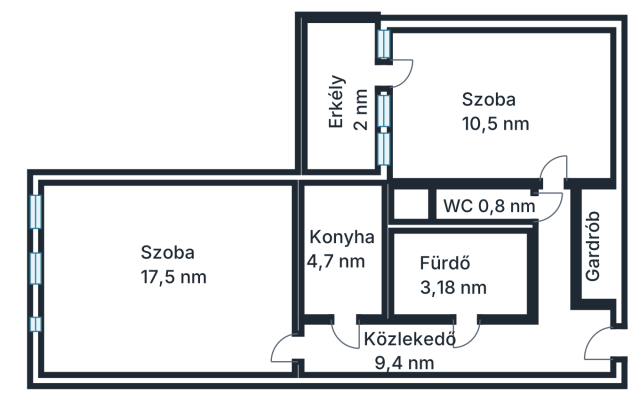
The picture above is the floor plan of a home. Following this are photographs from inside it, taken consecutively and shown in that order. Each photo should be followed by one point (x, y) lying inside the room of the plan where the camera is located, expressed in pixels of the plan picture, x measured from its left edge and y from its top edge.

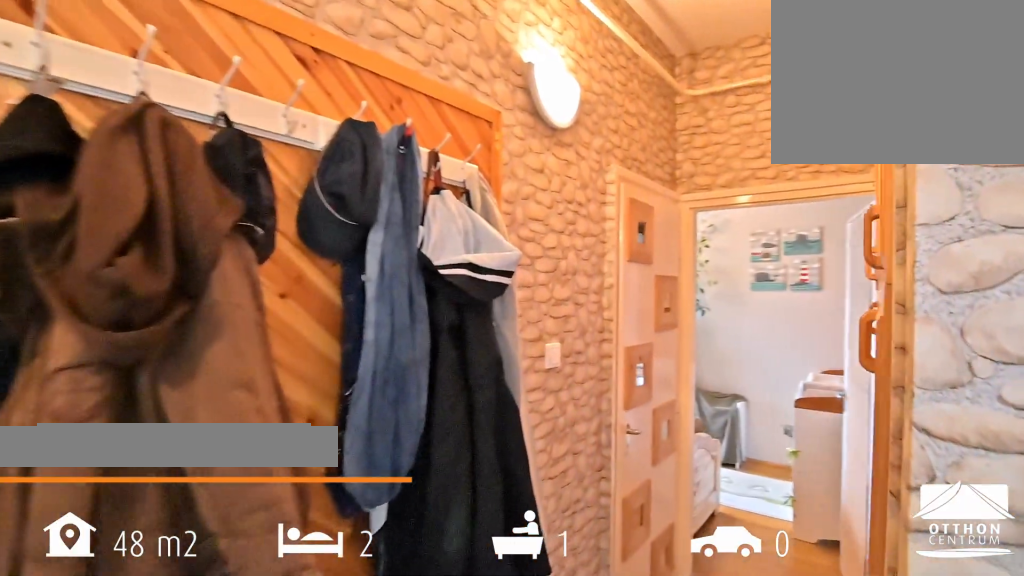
(551, 351)
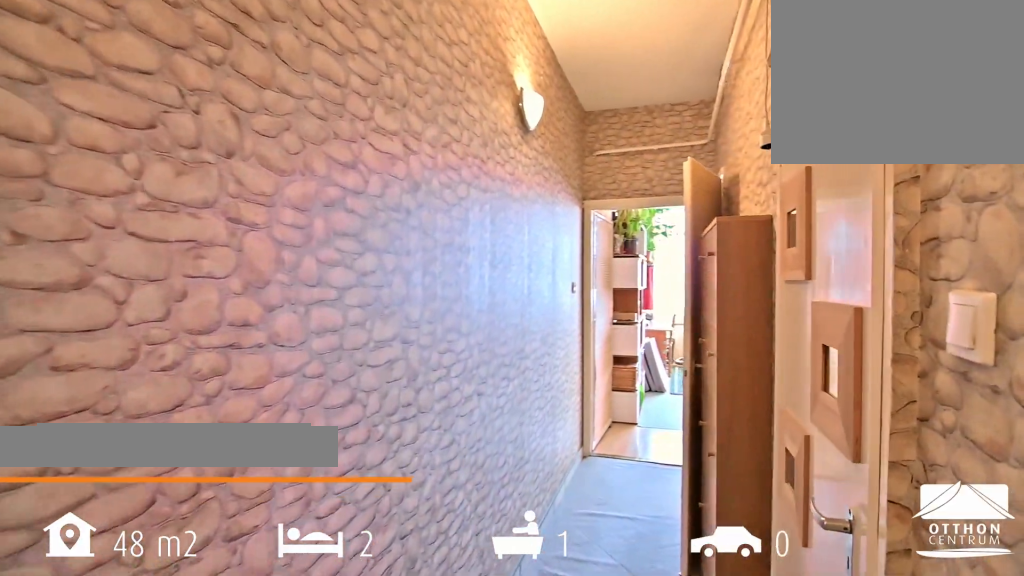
(551, 351)
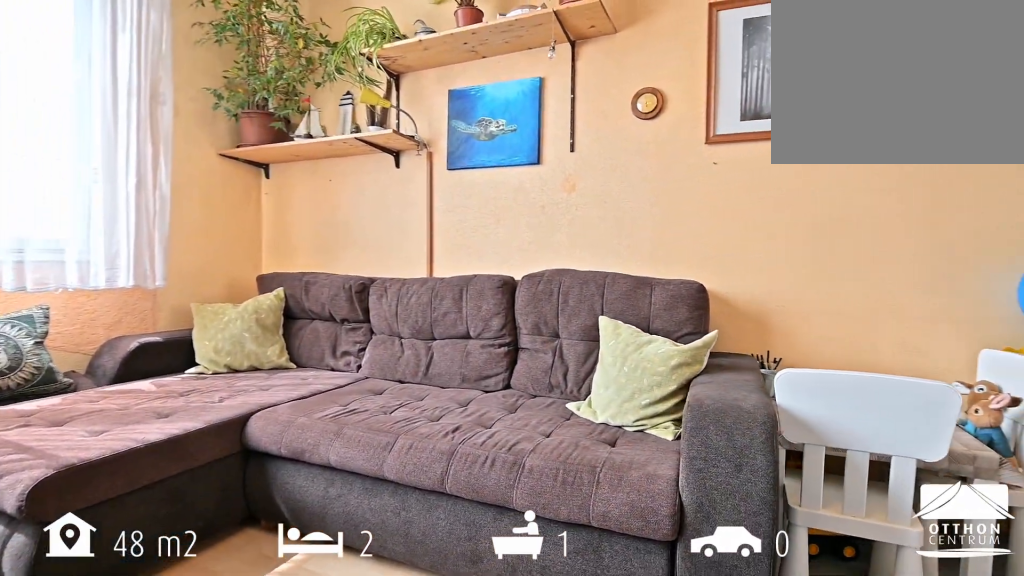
(191, 267)
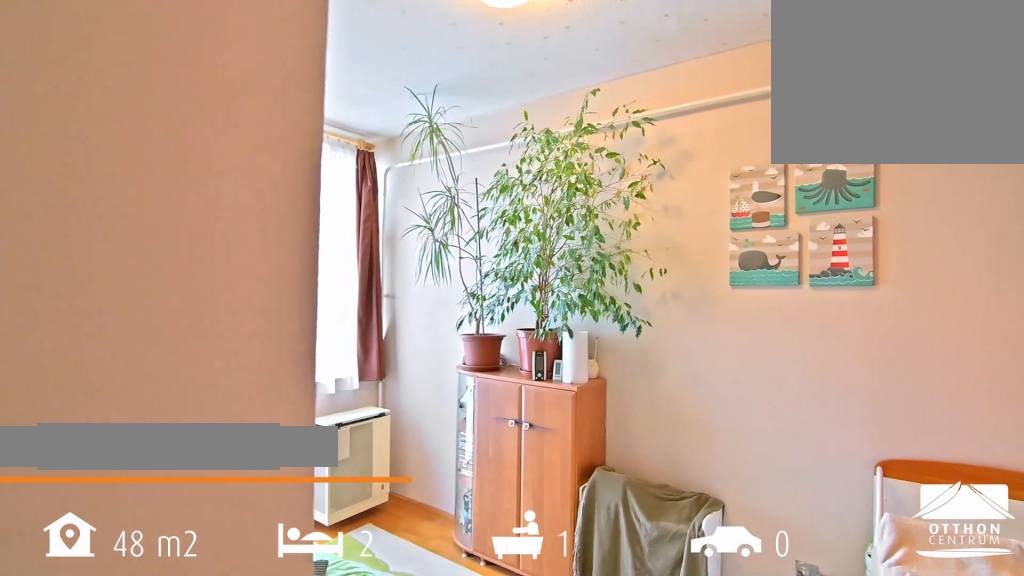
(495, 115)
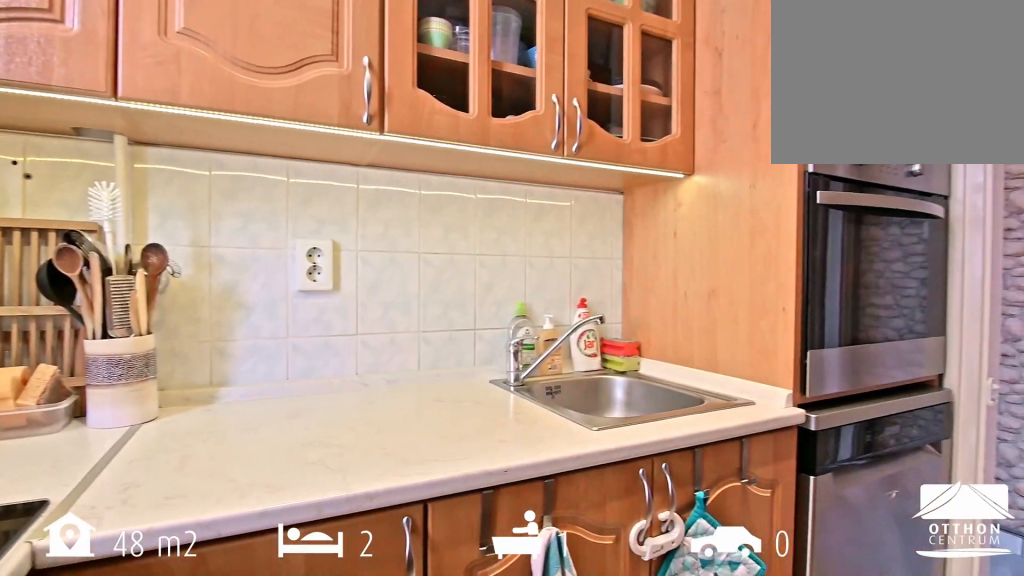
(343, 267)
